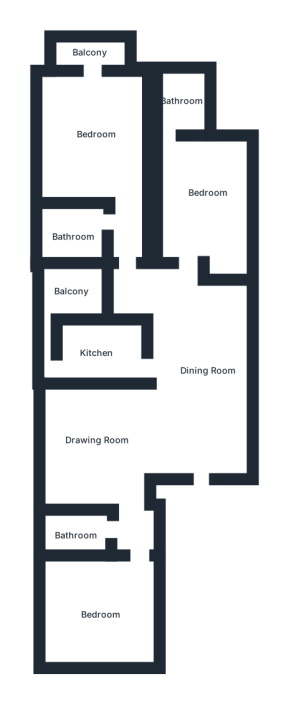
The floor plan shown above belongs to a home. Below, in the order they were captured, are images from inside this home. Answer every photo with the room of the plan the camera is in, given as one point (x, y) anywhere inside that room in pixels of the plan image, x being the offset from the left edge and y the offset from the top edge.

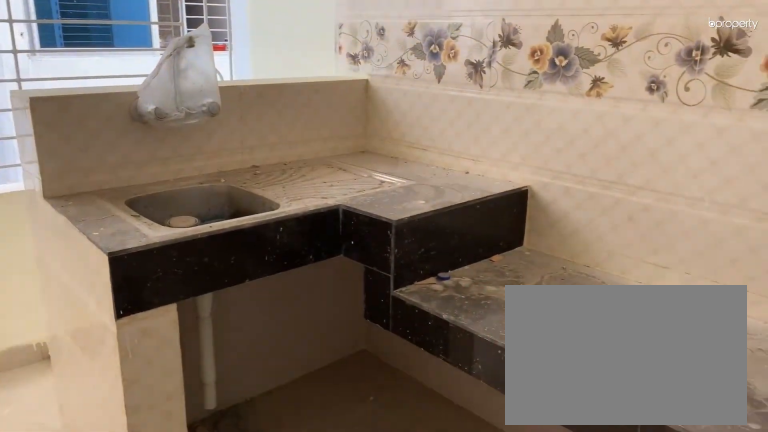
(100, 349)
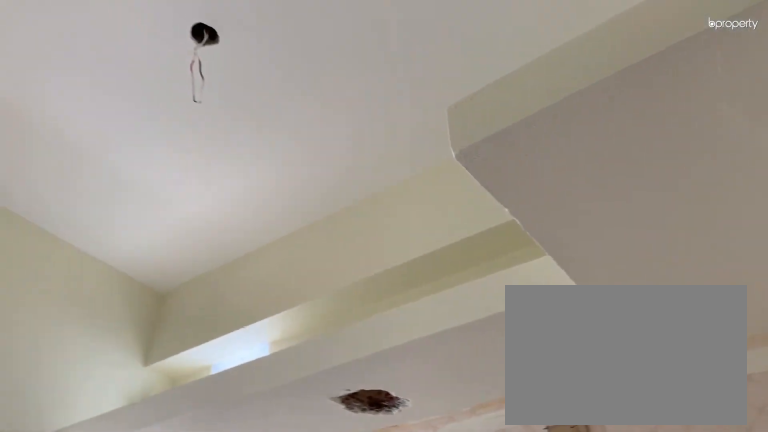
(100, 349)
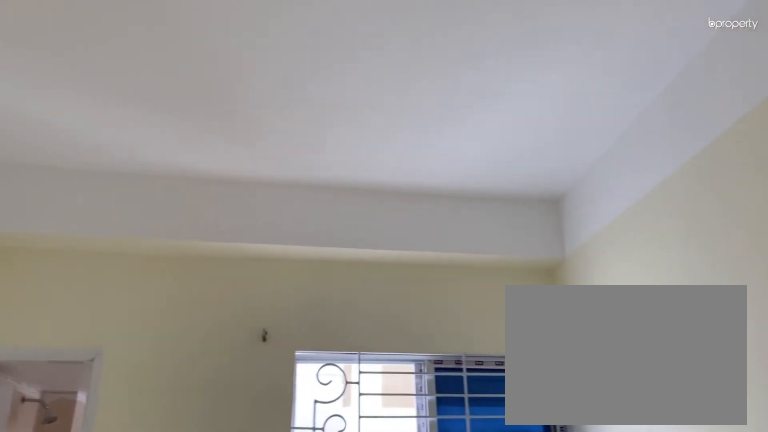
(197, 201)
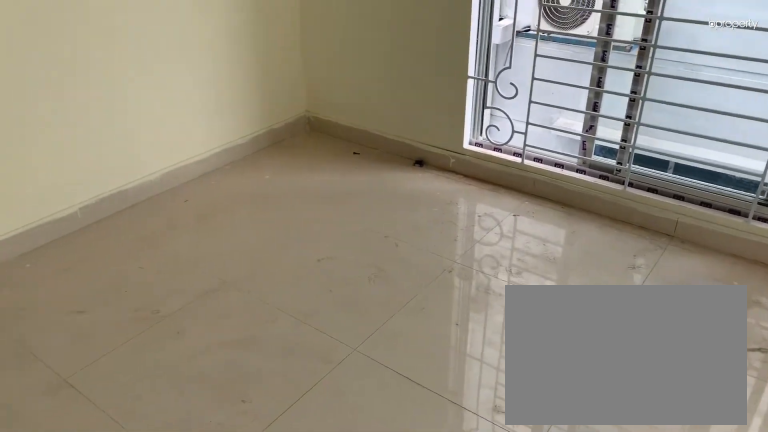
(88, 126)
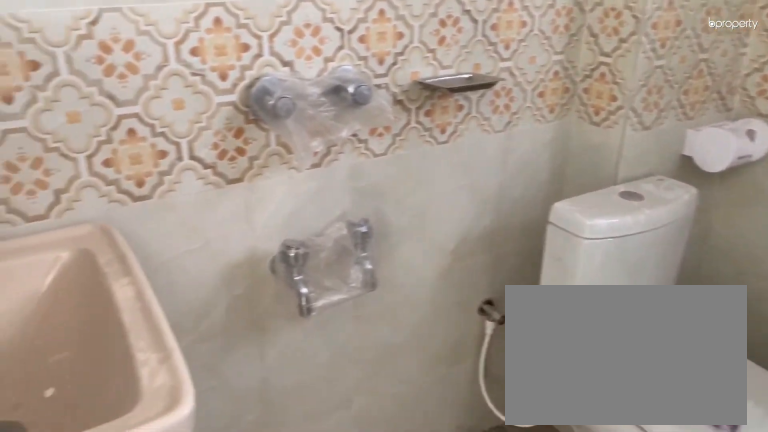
(74, 233)
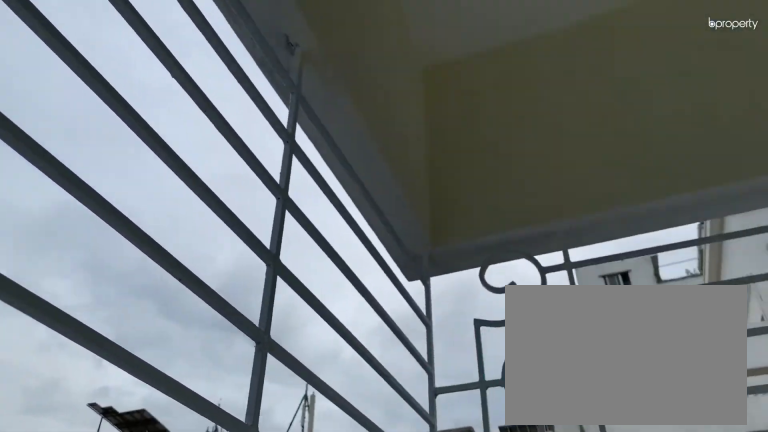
(91, 48)
